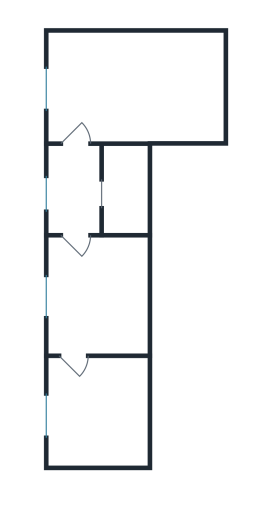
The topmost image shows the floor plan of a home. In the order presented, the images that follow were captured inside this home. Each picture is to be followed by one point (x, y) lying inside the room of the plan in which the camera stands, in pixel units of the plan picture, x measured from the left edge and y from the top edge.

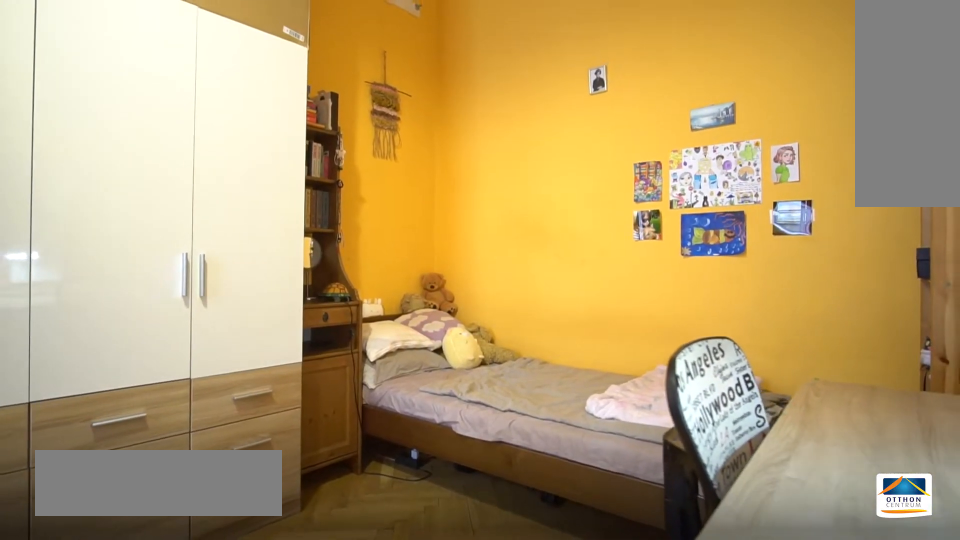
(105, 298)
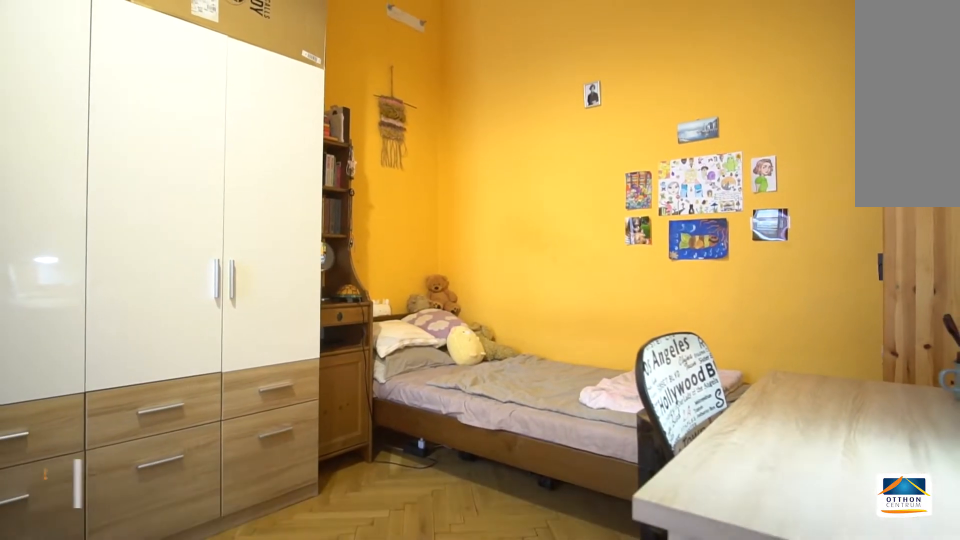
(104, 297)
